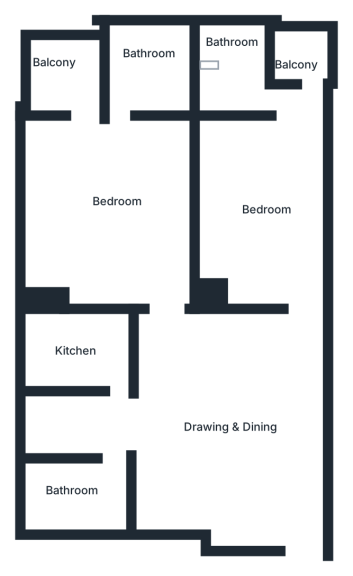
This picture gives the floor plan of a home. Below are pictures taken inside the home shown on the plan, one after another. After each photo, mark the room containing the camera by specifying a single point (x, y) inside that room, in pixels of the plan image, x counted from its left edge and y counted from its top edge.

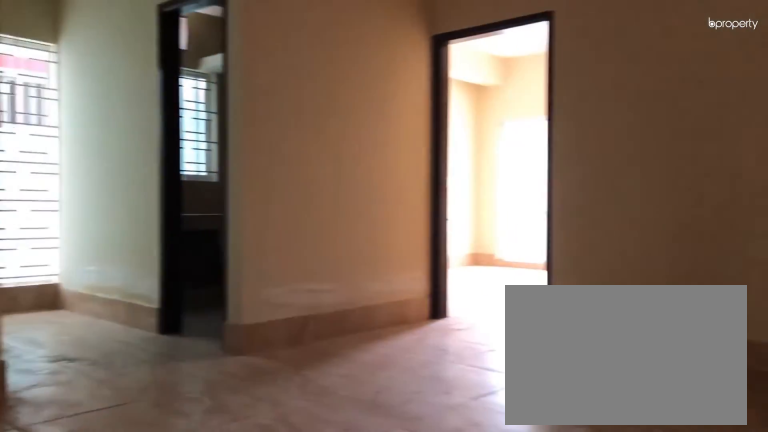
(241, 421)
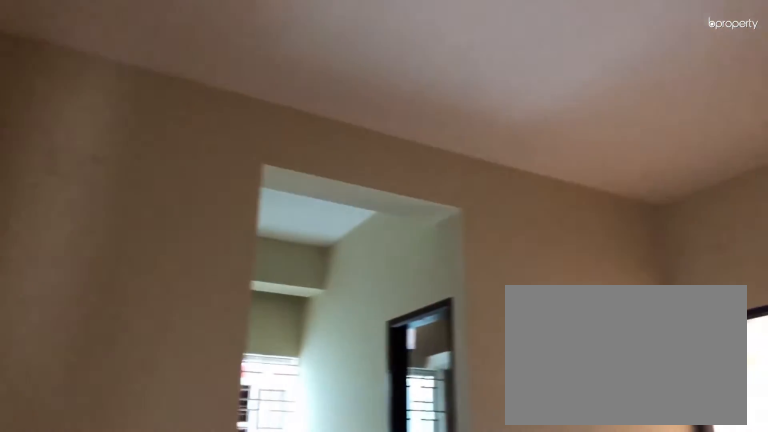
(241, 421)
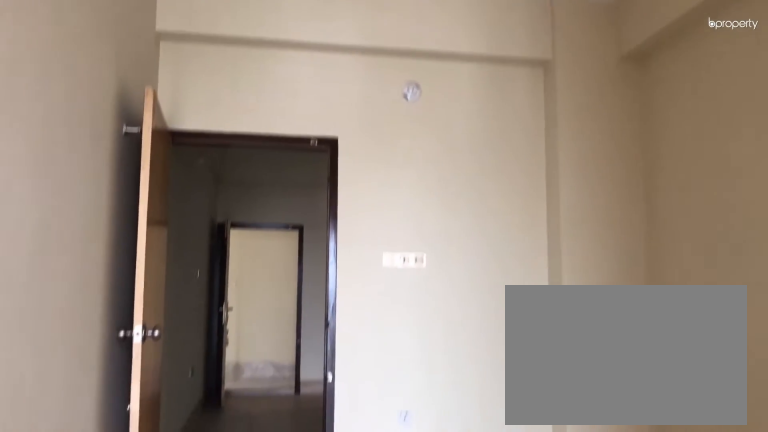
(277, 196)
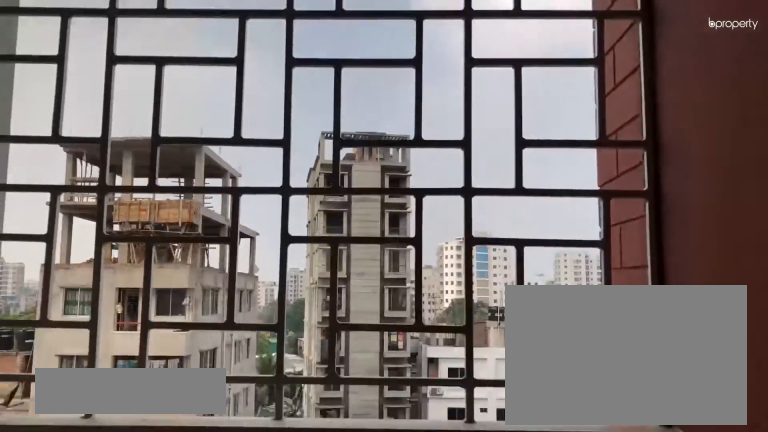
(300, 51)
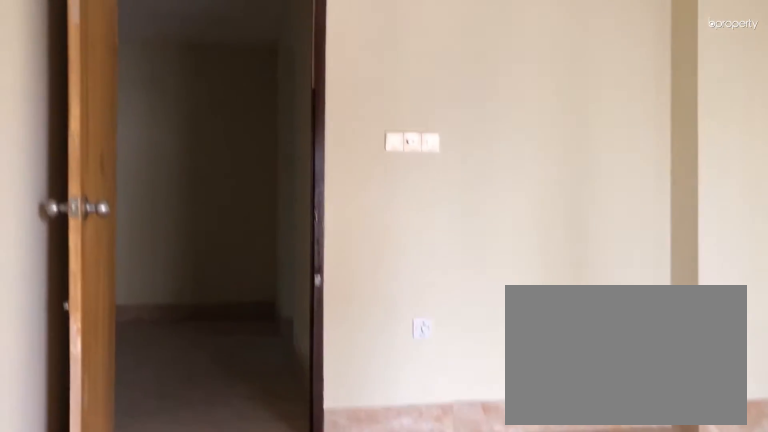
(104, 191)
